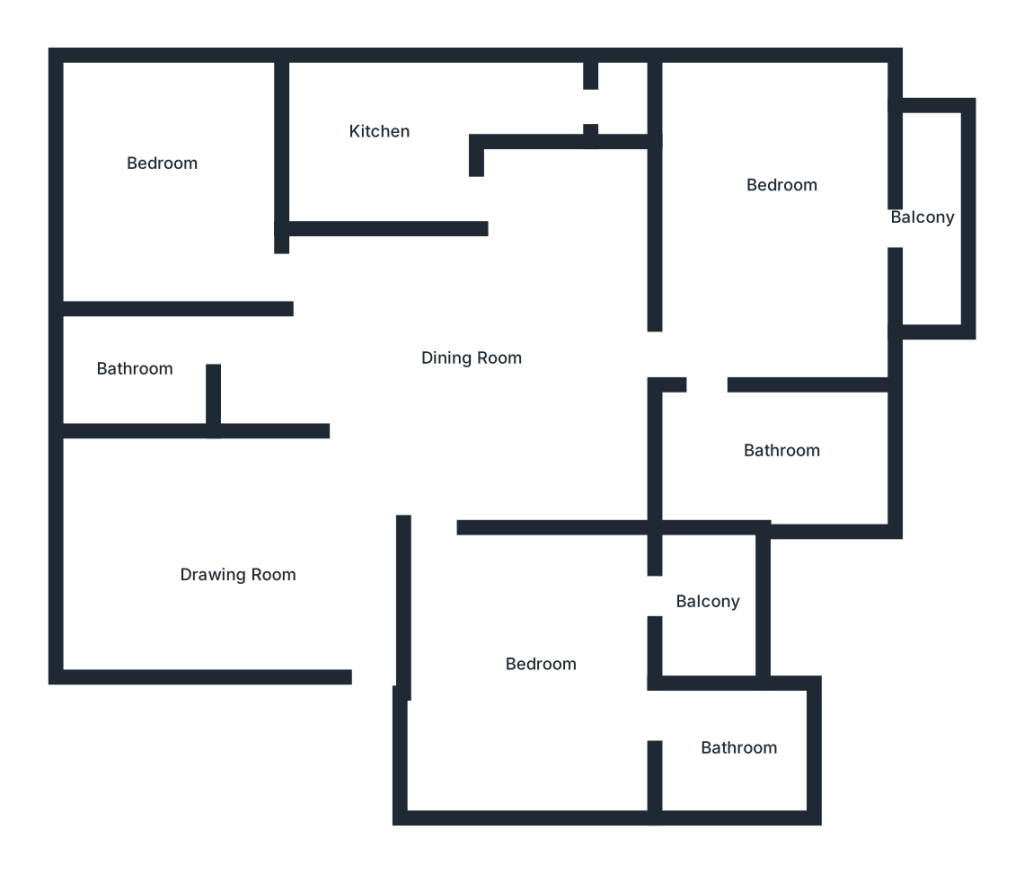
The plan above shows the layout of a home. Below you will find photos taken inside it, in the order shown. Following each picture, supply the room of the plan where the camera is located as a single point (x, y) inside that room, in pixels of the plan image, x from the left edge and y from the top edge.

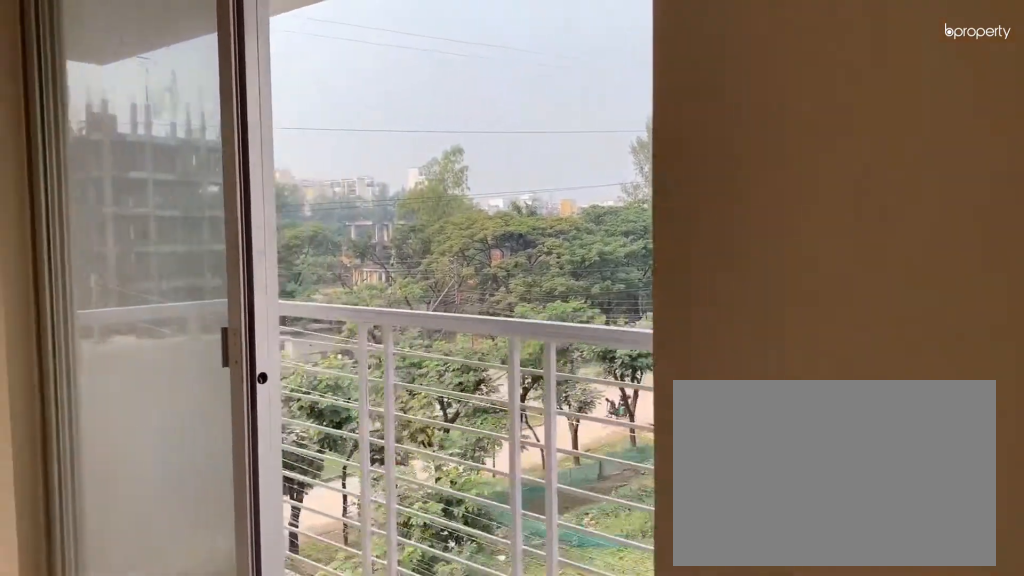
(757, 221)
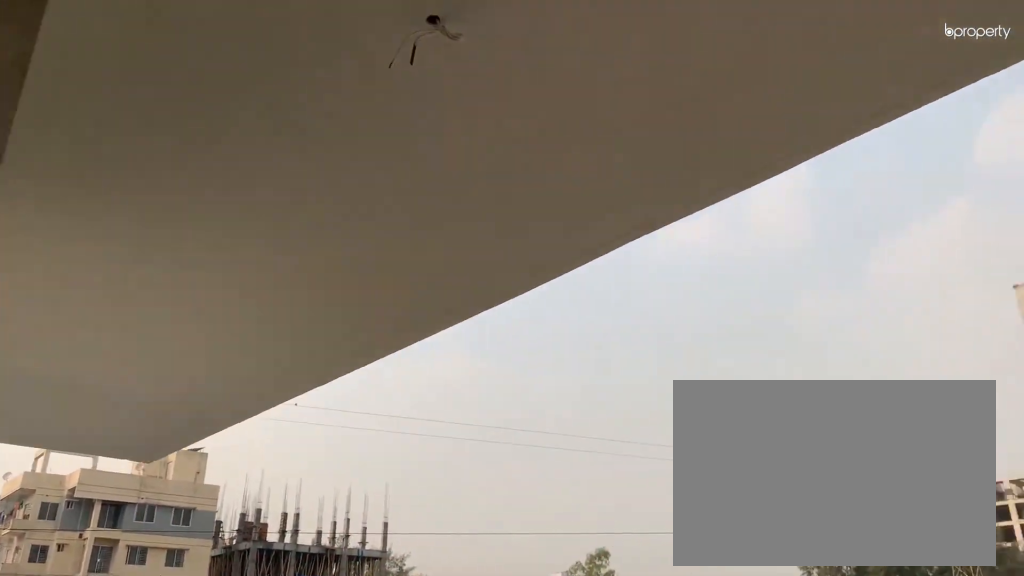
(921, 218)
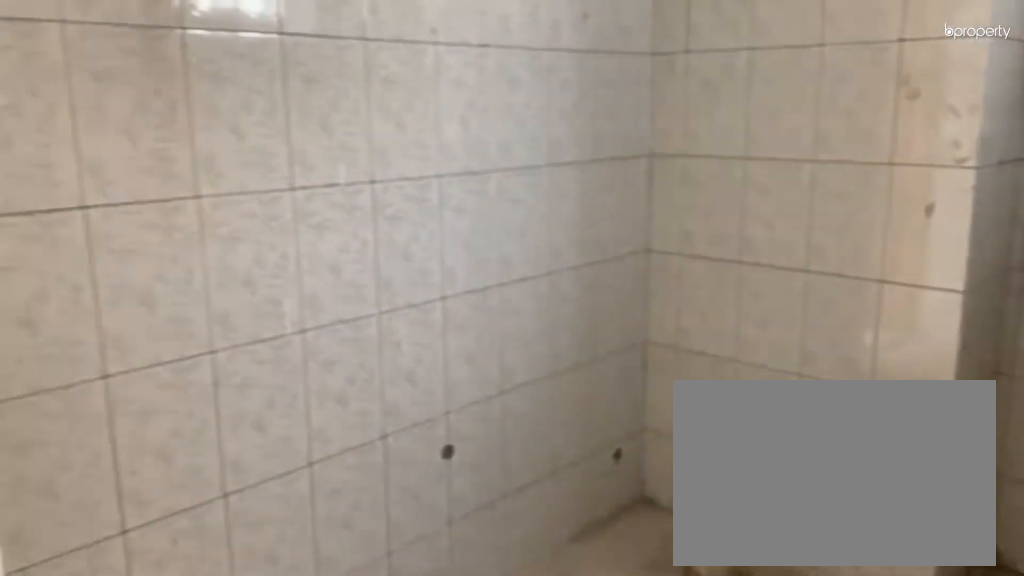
(775, 459)
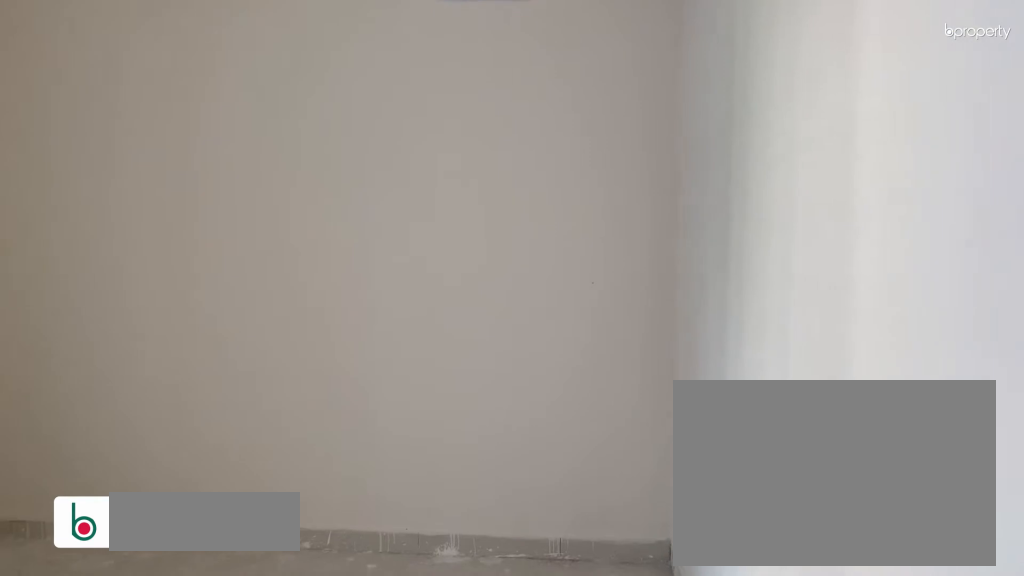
(472, 560)
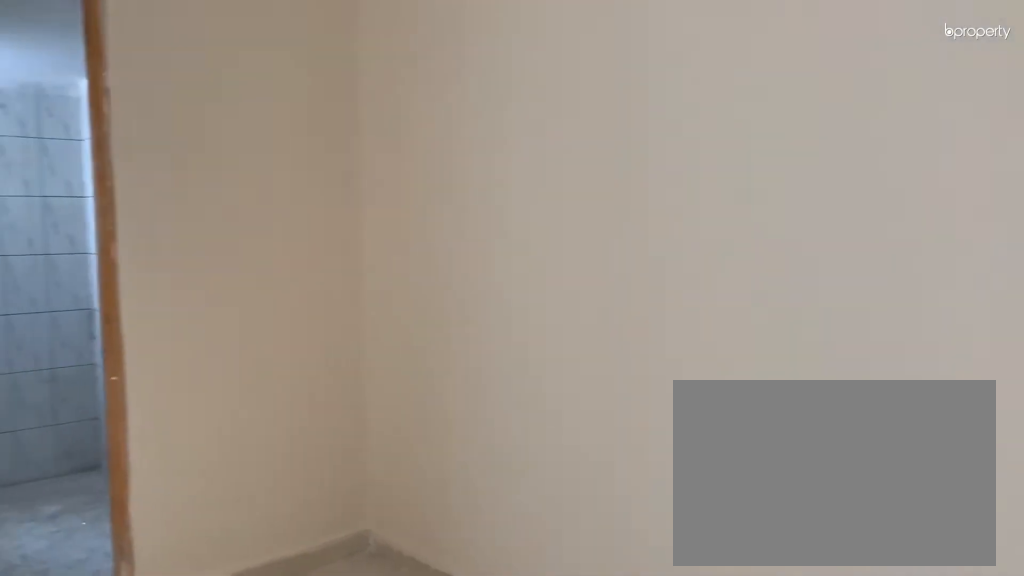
(575, 641)
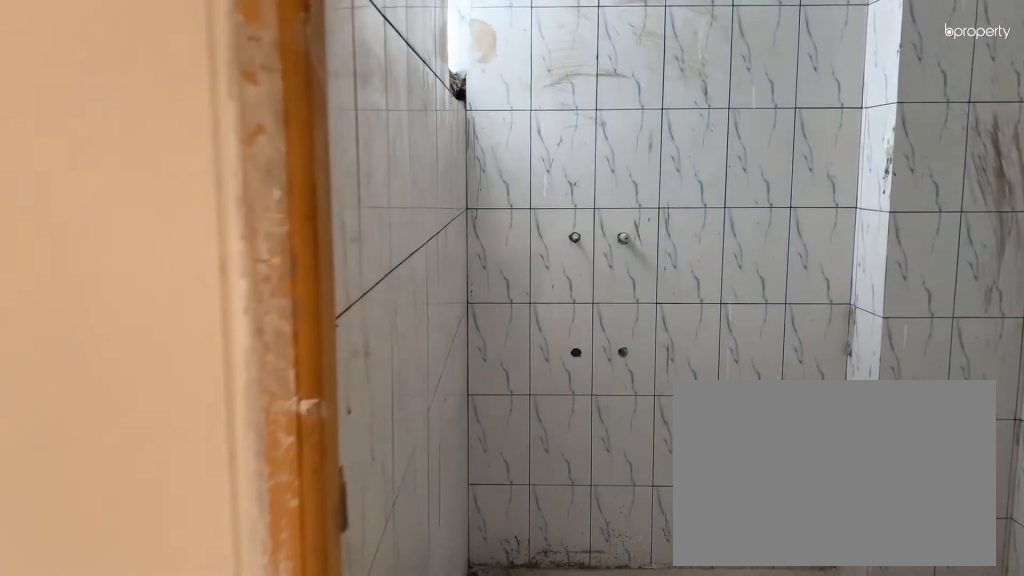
(687, 732)
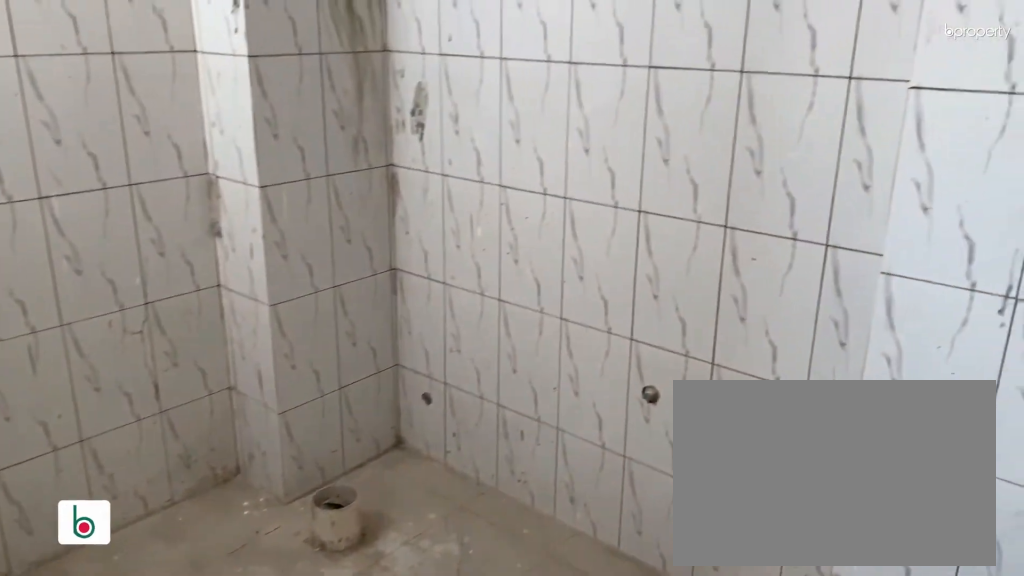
(739, 744)
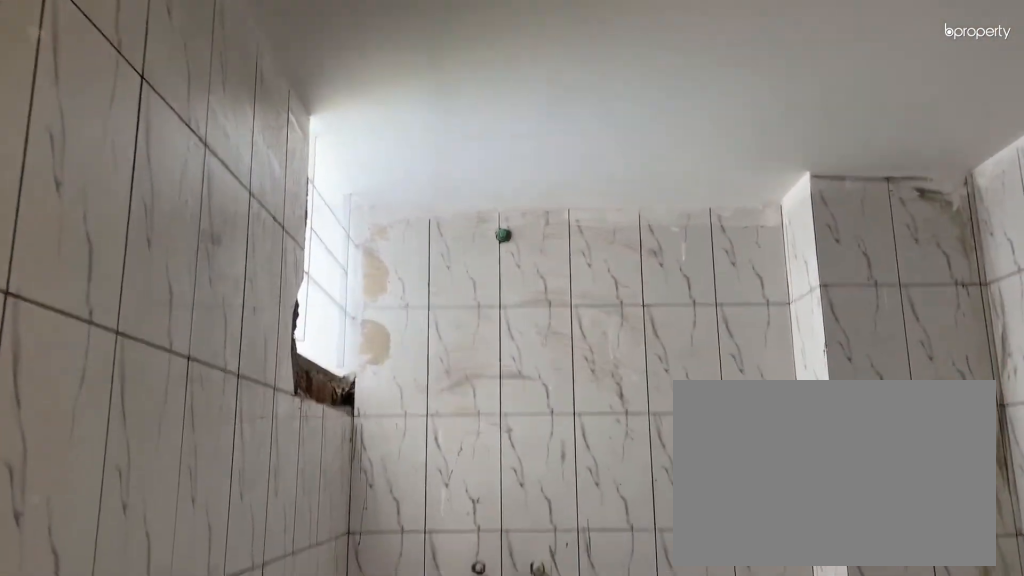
(739, 744)
